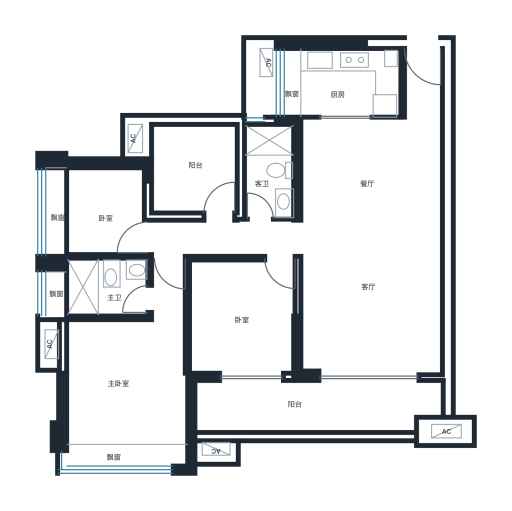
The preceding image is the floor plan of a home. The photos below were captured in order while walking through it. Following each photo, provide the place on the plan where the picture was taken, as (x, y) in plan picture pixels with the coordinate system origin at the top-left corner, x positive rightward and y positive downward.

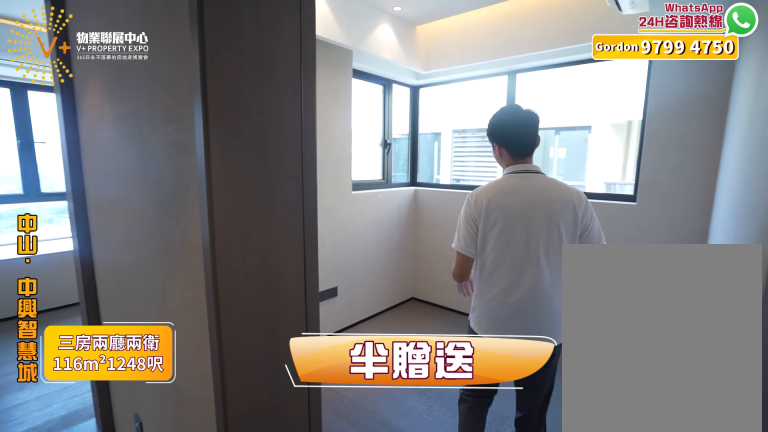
(204, 161)
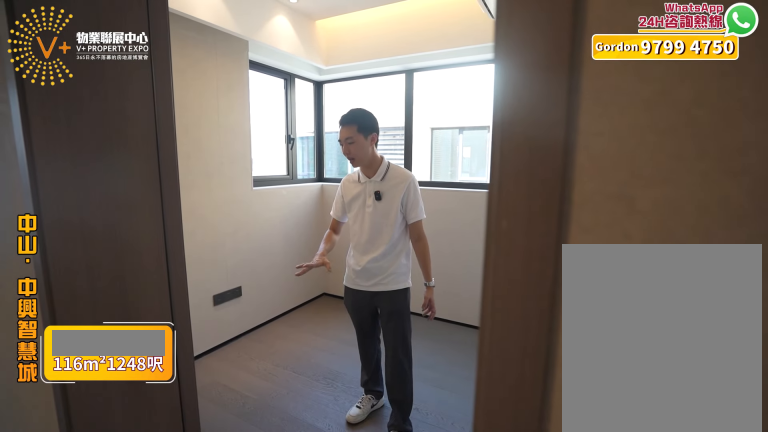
(209, 163)
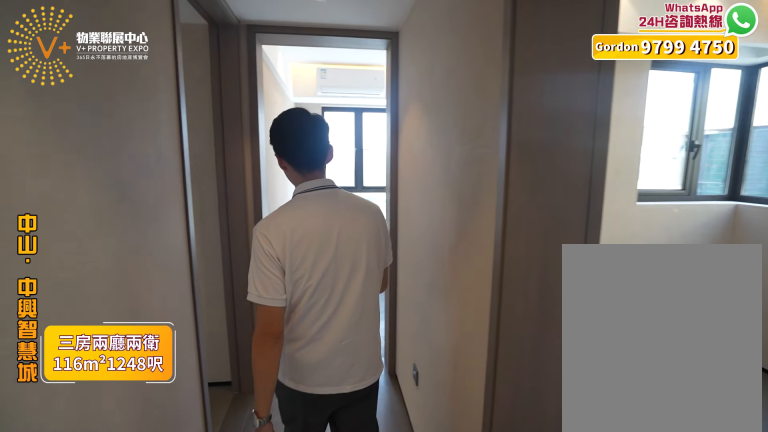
(209, 162)
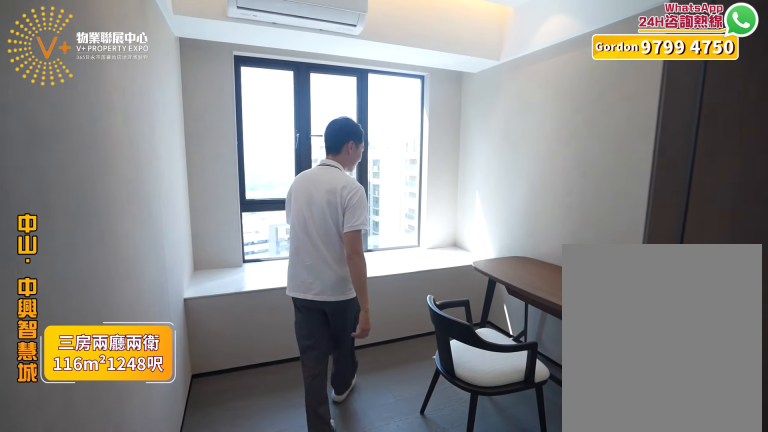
(86, 207)
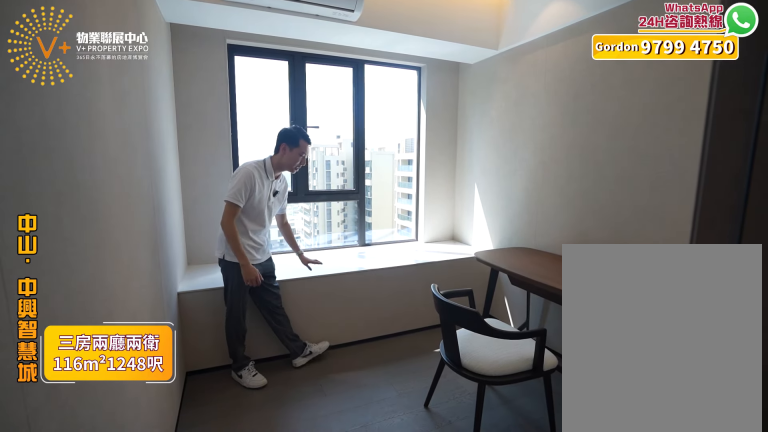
(89, 209)
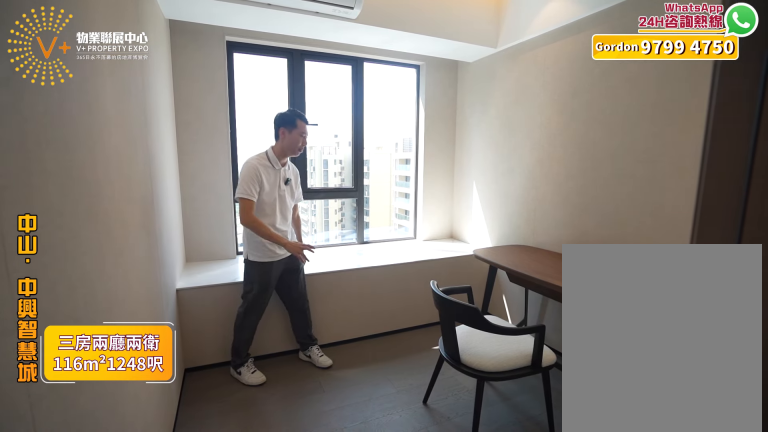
(94, 213)
